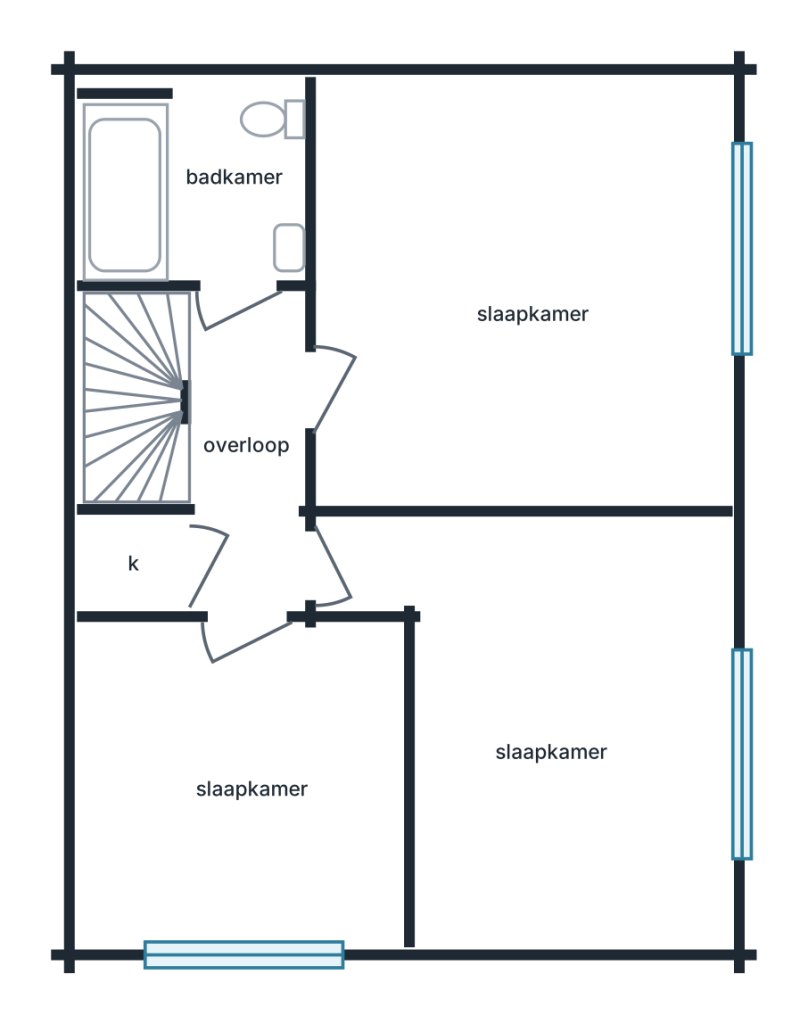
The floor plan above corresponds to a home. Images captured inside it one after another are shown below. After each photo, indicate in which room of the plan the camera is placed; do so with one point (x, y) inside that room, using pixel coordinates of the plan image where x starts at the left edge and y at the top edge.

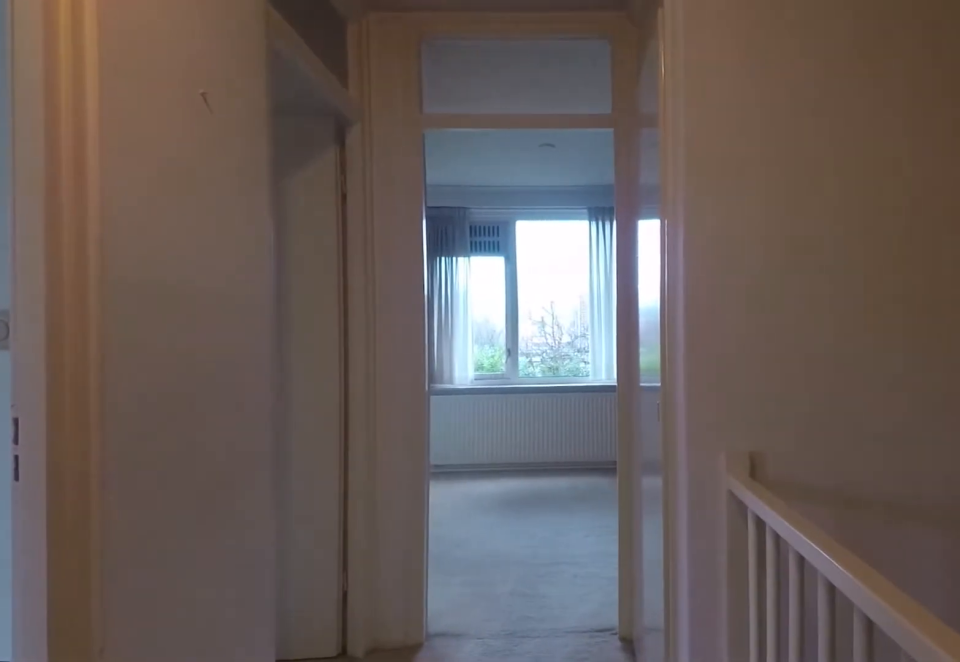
(210, 357)
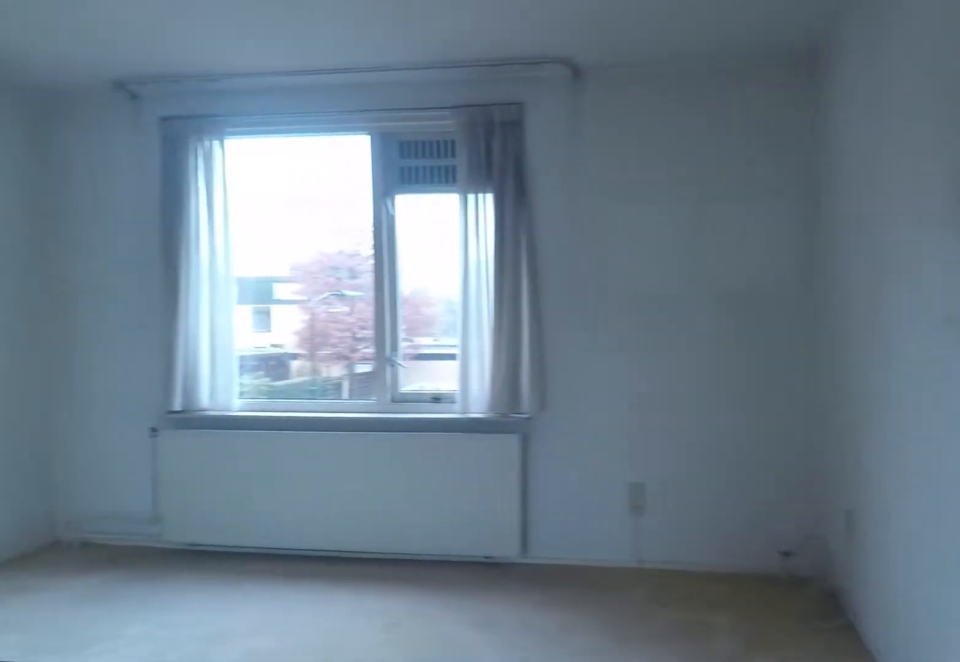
(572, 254)
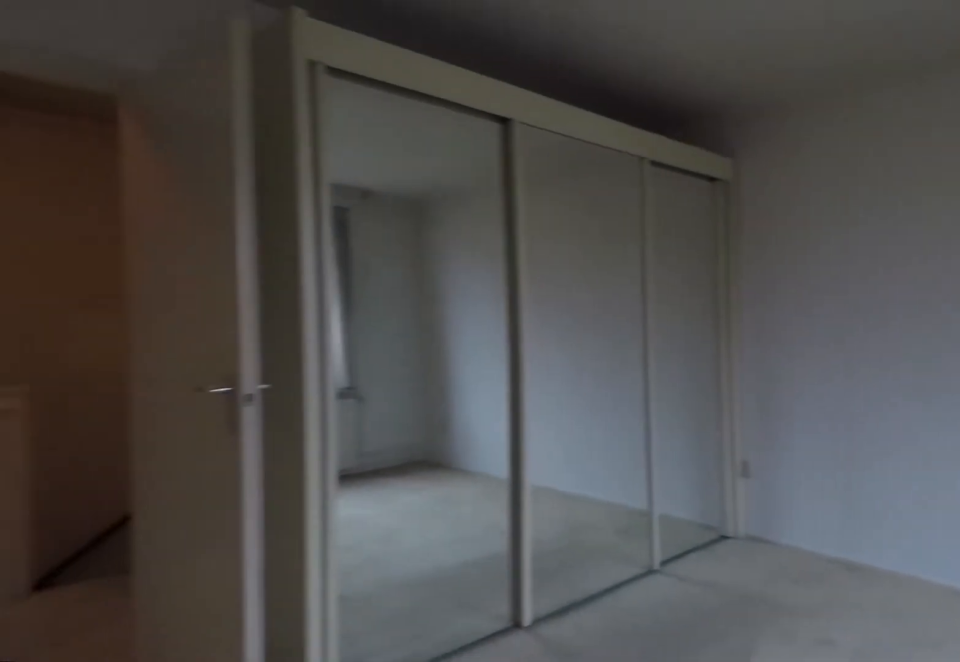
(572, 254)
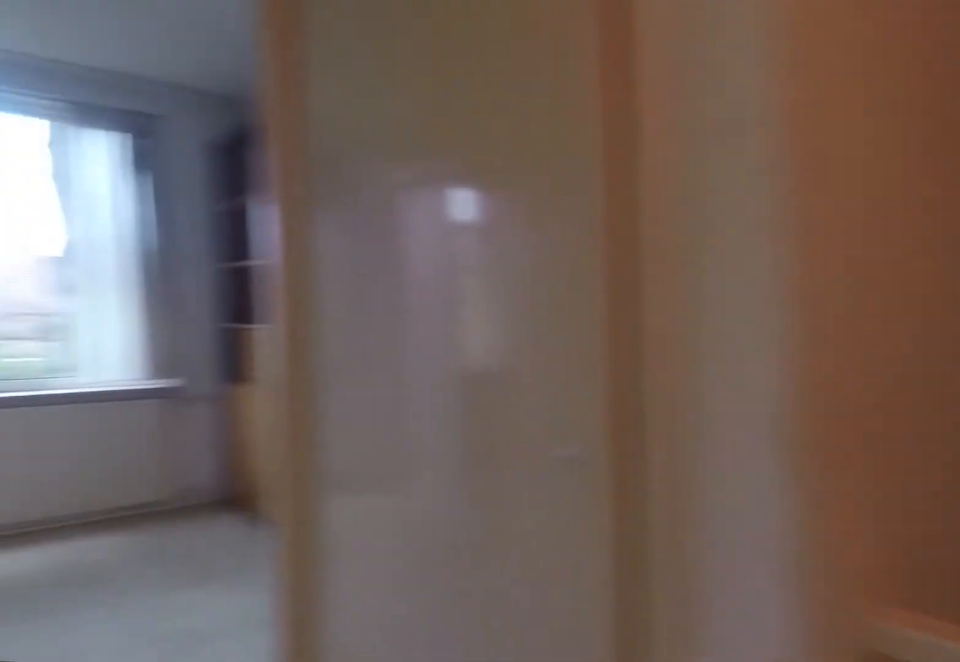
(212, 357)
